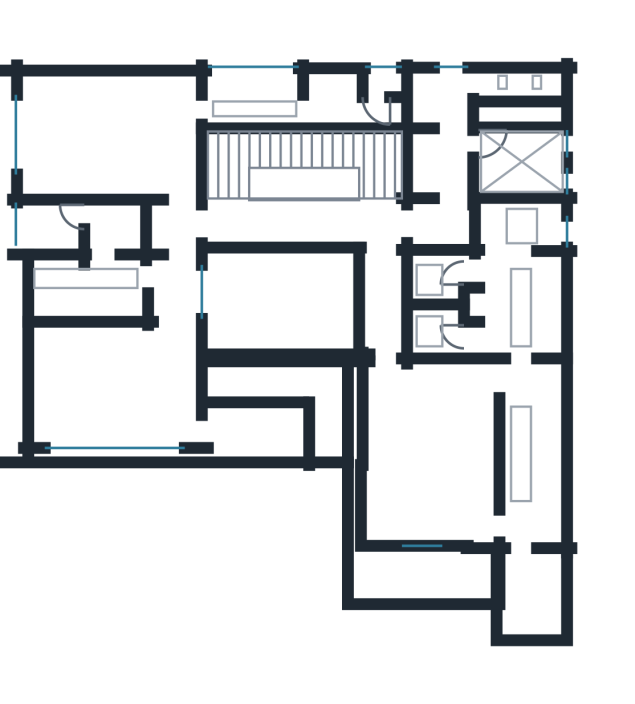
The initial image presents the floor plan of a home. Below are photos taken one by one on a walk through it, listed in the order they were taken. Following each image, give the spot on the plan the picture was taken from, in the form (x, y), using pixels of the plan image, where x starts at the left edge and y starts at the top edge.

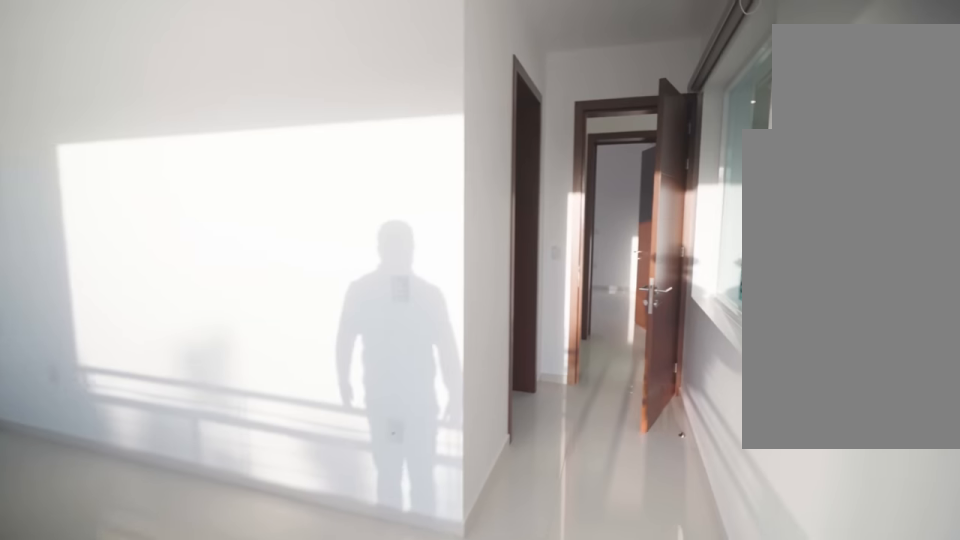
(171, 368)
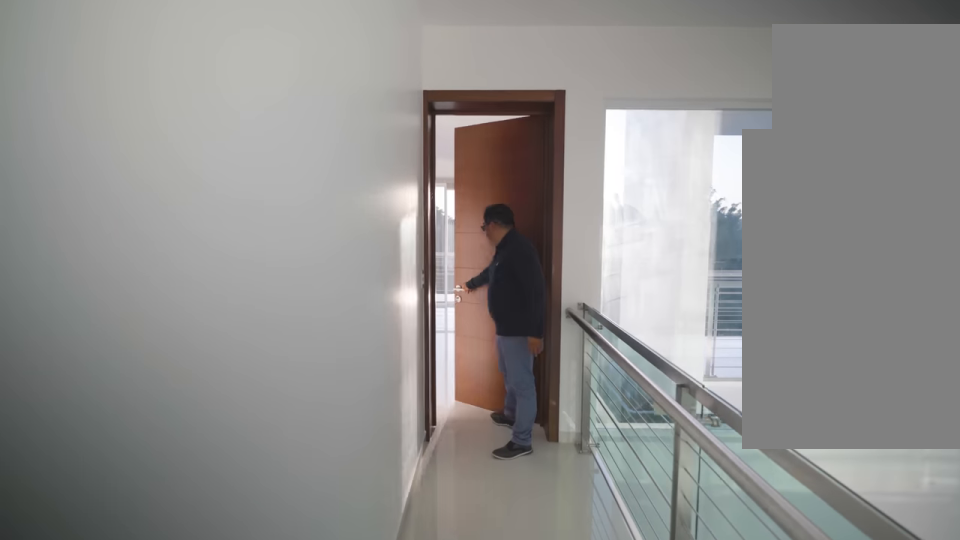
(384, 347)
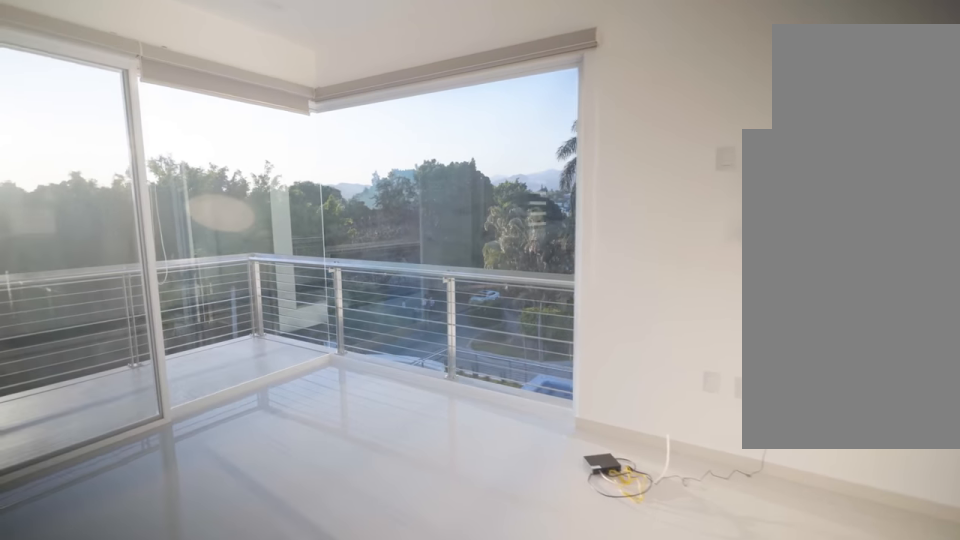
(419, 466)
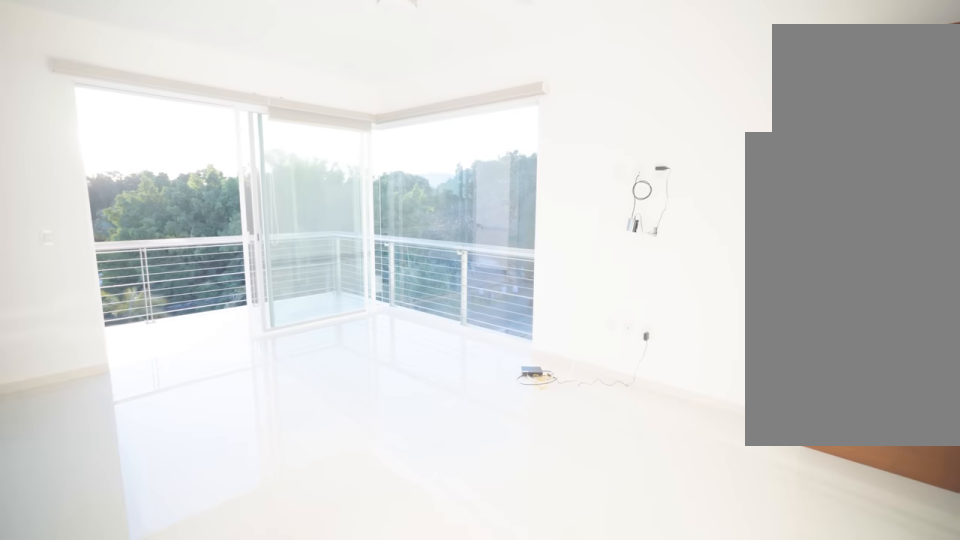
(481, 384)
